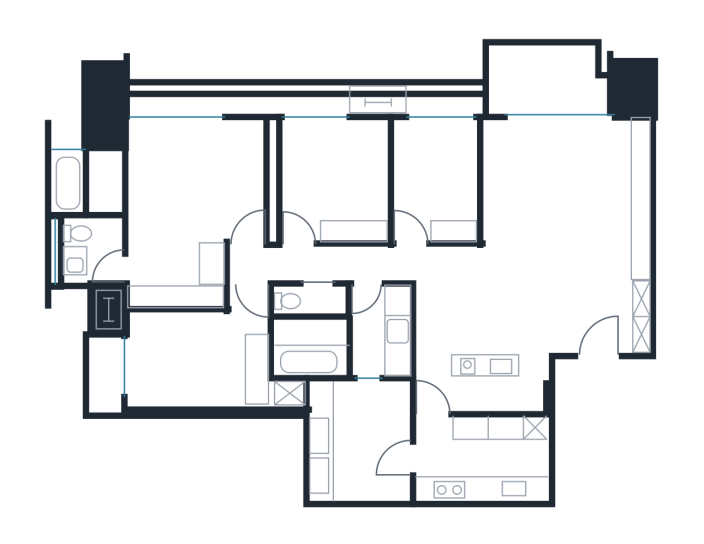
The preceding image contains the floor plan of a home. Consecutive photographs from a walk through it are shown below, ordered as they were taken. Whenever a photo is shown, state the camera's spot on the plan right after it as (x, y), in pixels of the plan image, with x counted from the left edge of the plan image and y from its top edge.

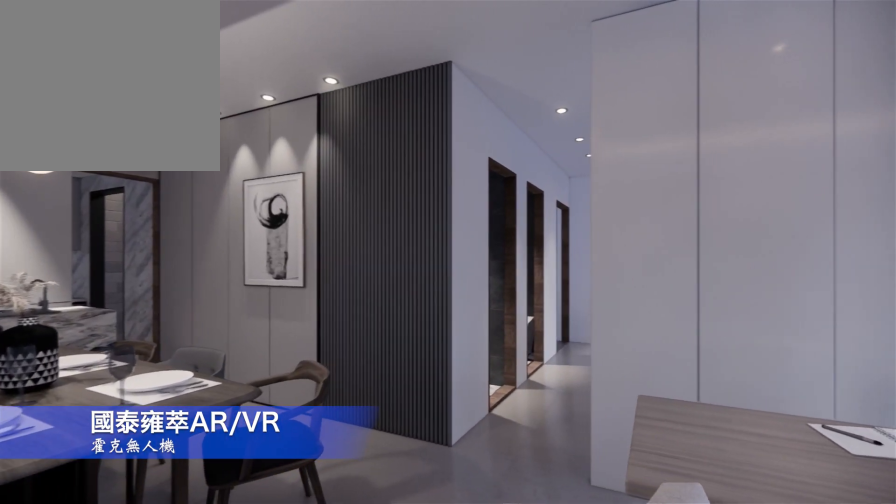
(511, 247)
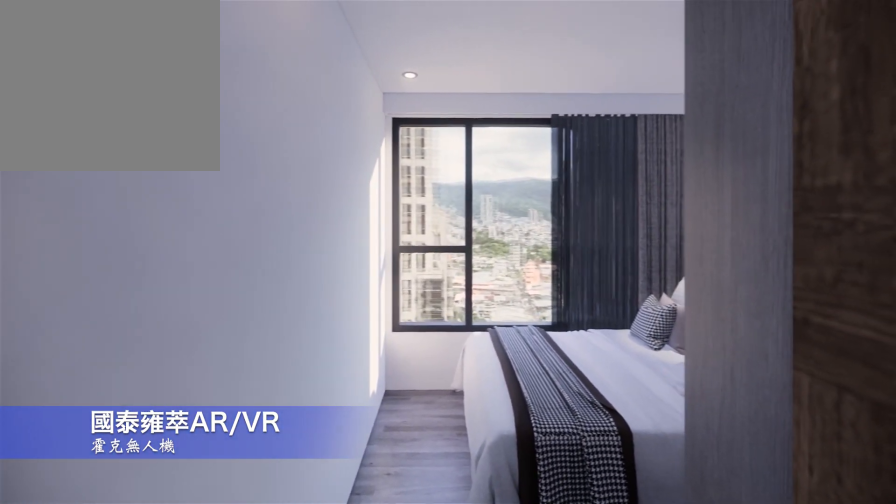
(307, 205)
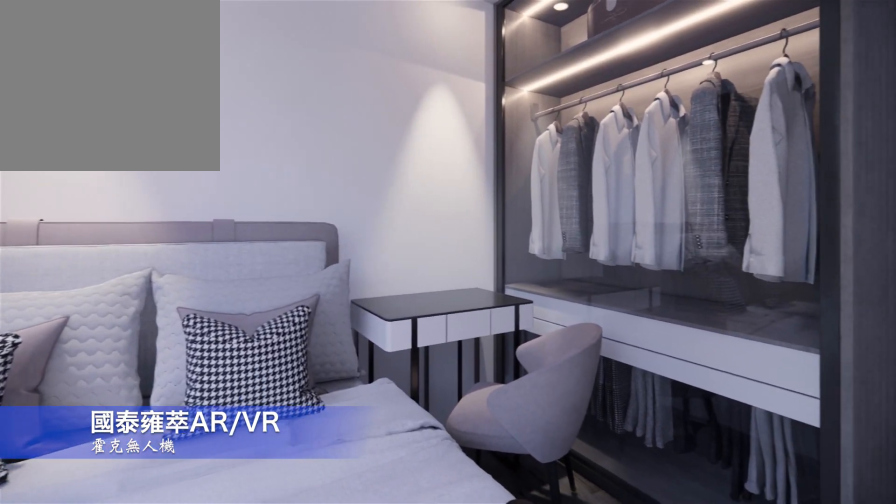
(341, 170)
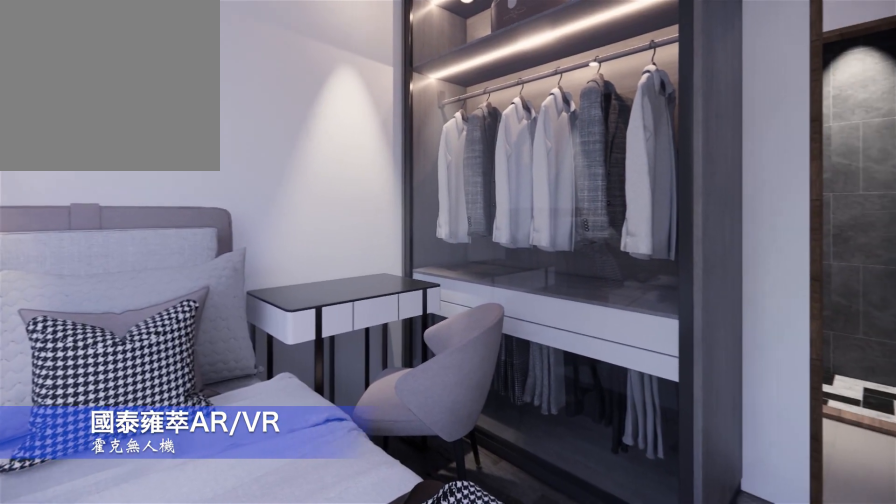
(327, 184)
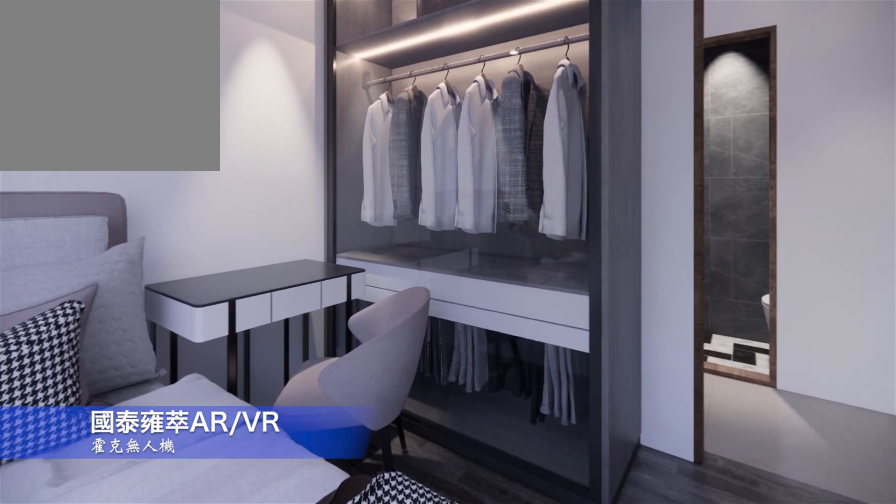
(327, 186)
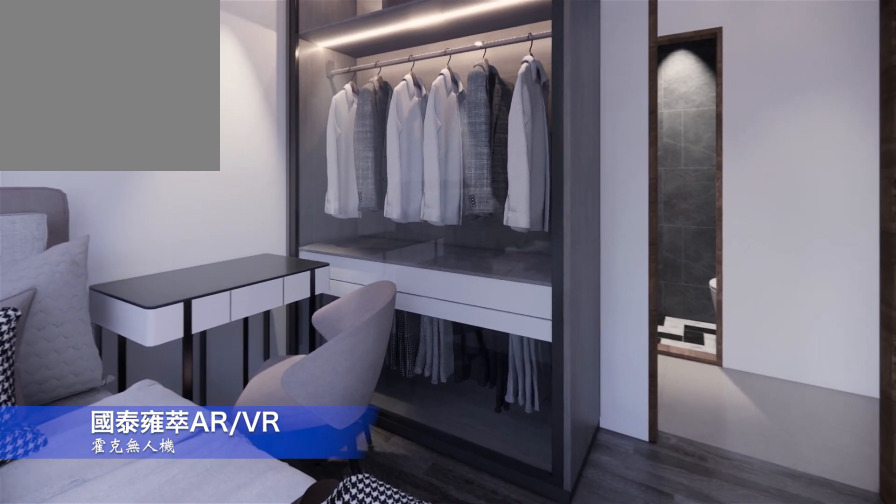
(326, 187)
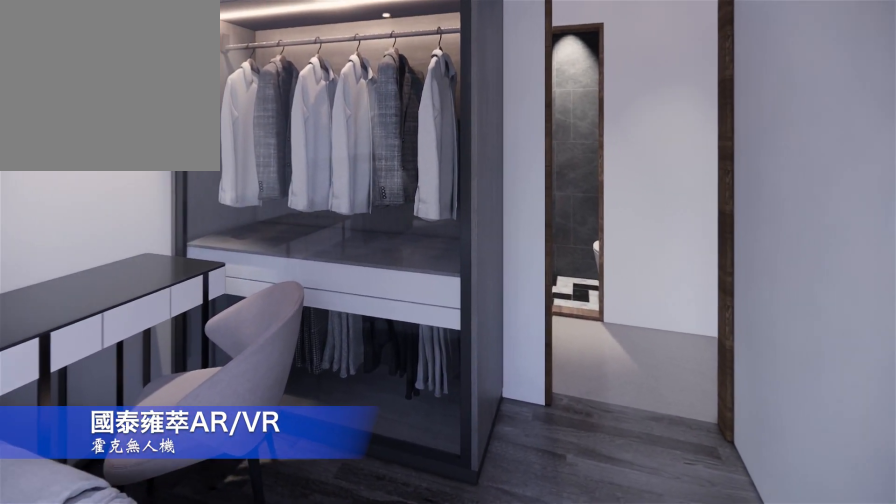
(325, 190)
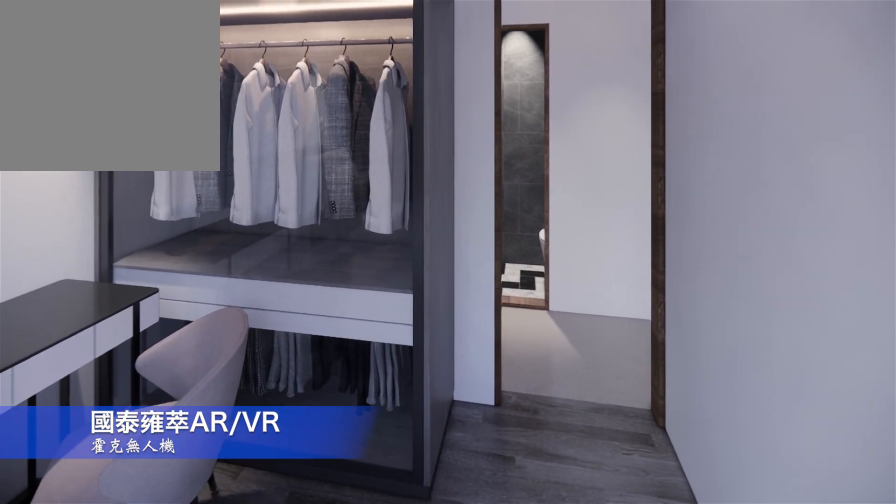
(325, 194)
